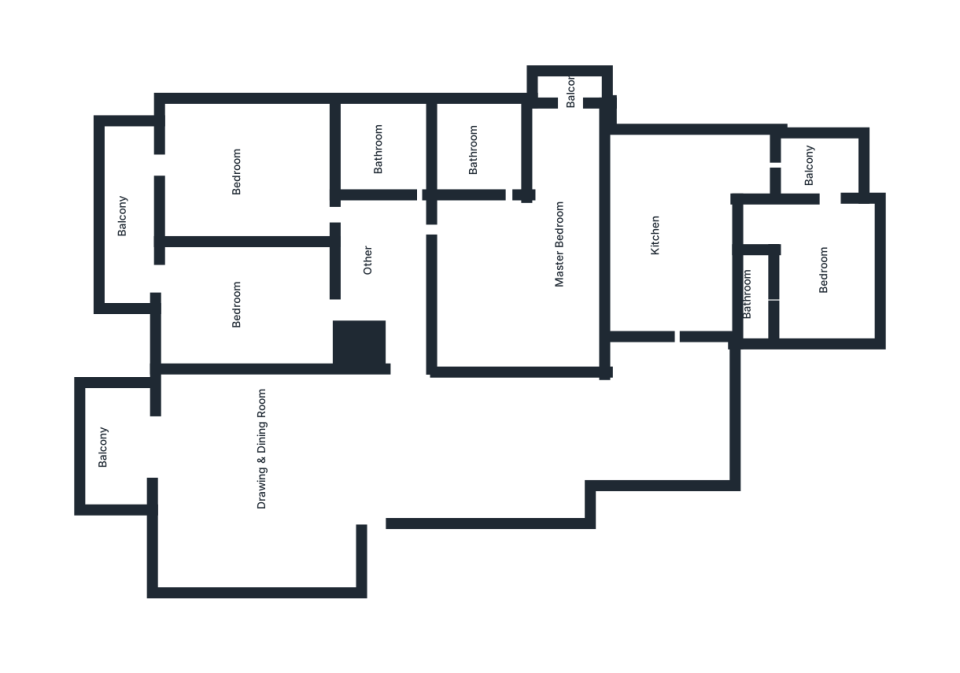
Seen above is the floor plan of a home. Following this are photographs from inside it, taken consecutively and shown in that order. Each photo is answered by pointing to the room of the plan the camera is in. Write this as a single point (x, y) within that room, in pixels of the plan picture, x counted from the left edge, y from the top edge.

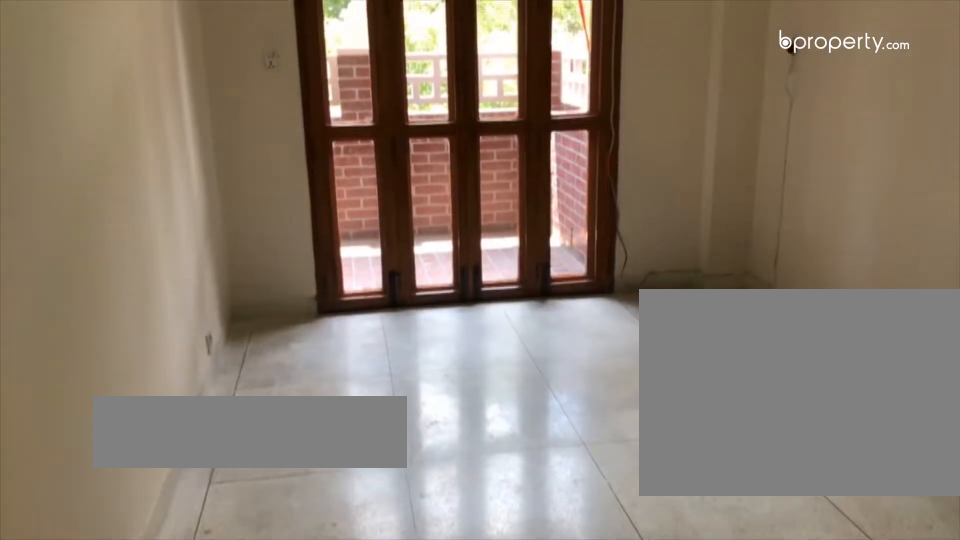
(237, 165)
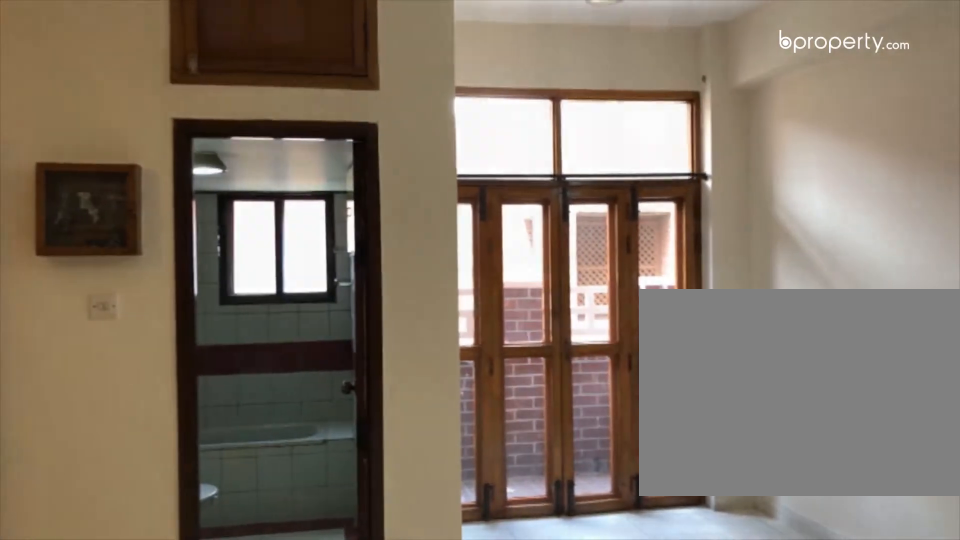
(529, 279)
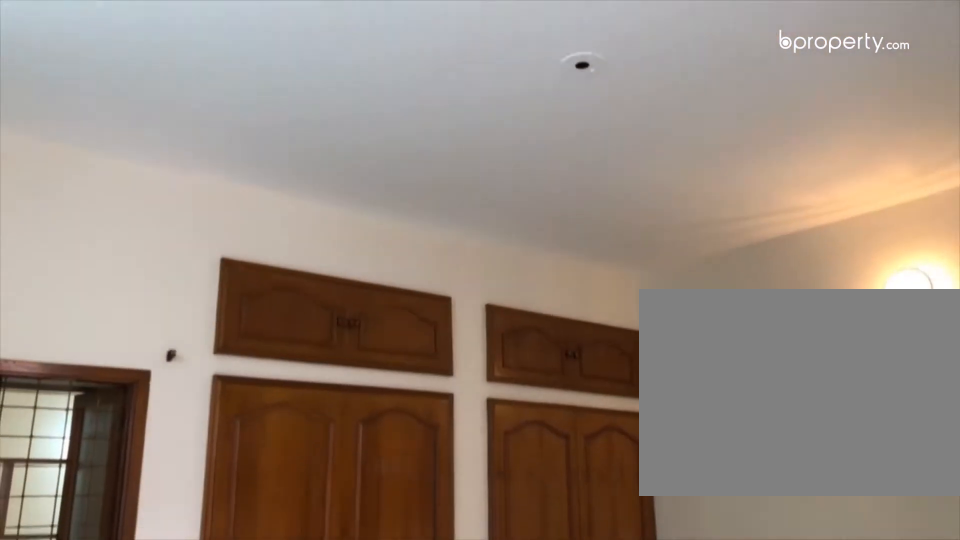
(529, 279)
